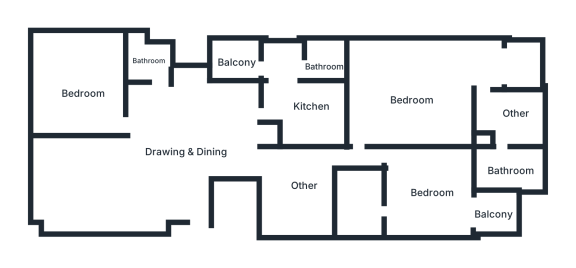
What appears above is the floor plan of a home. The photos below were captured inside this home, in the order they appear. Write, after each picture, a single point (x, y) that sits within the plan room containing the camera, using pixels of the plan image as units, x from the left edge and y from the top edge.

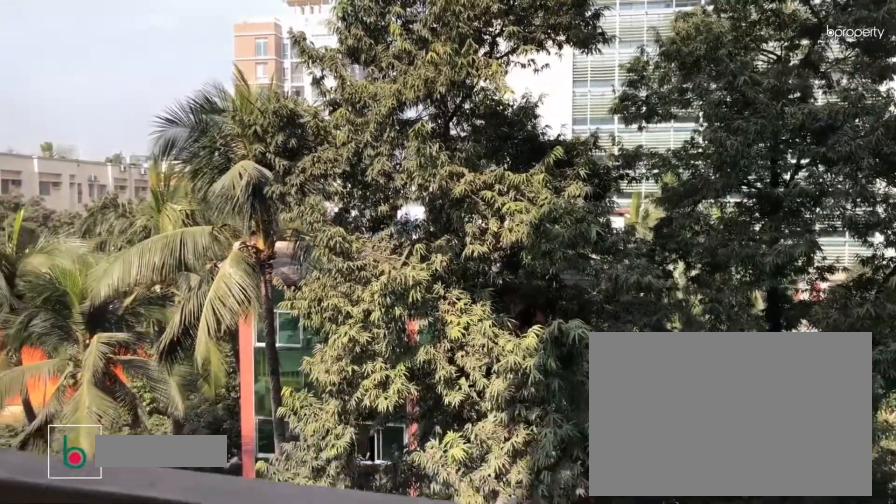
(524, 64)
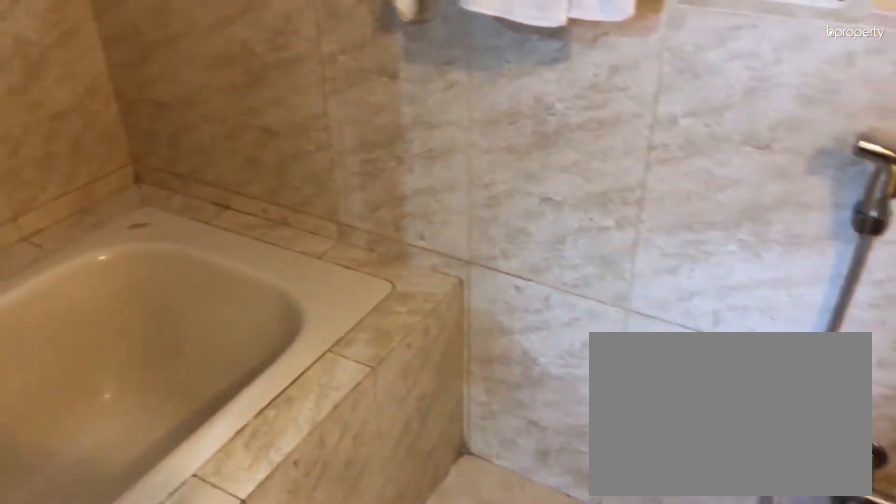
(511, 172)
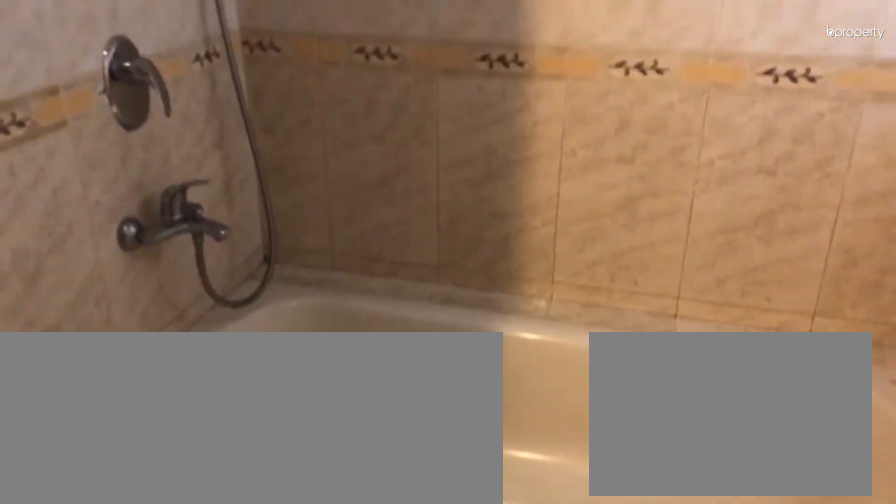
(511, 172)
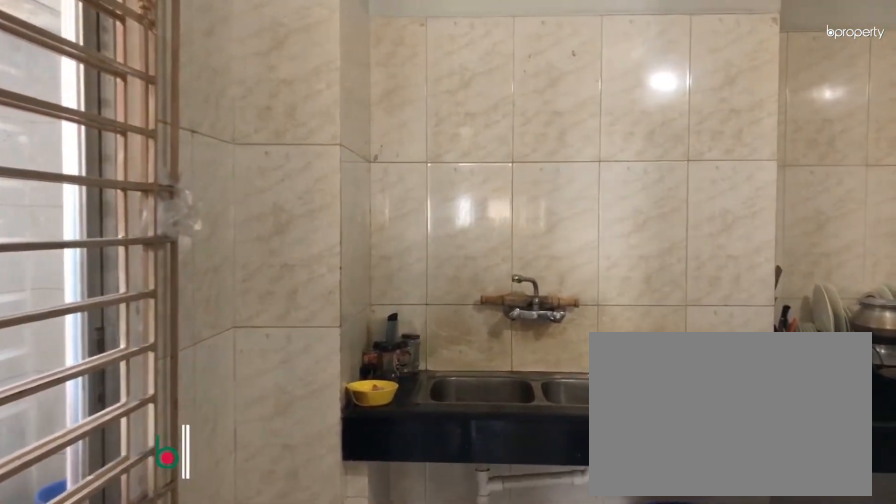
(314, 106)
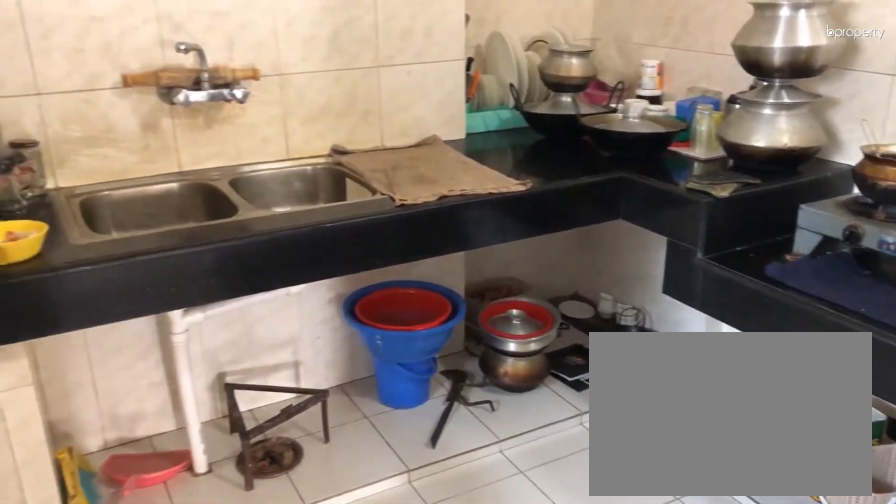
(314, 106)
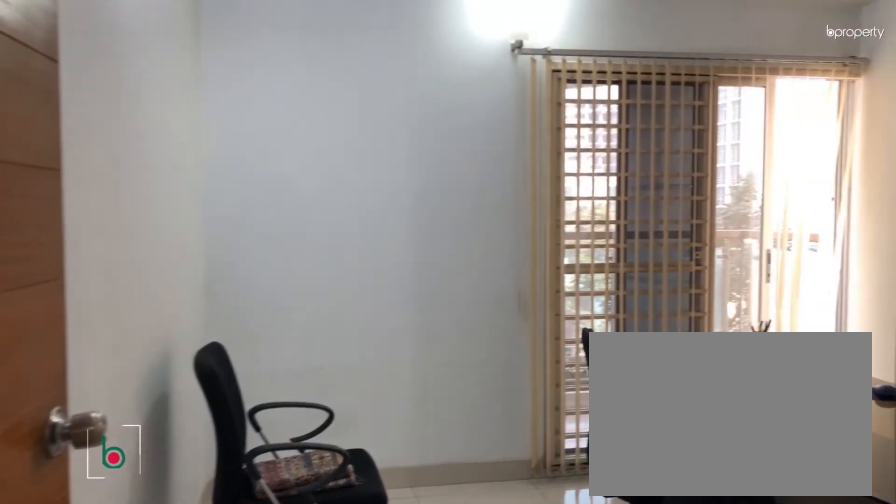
(403, 161)
